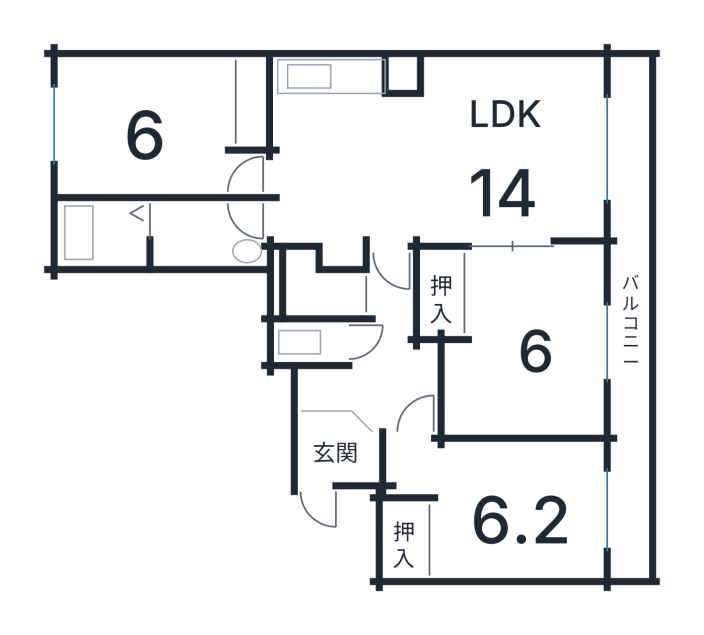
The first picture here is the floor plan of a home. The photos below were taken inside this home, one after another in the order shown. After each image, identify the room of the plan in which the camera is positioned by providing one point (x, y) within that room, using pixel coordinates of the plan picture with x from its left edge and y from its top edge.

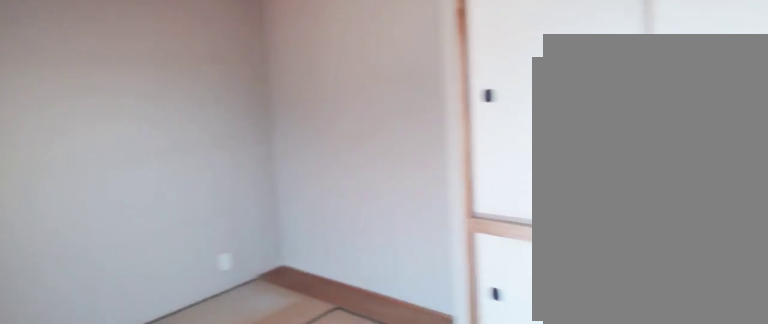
(536, 348)
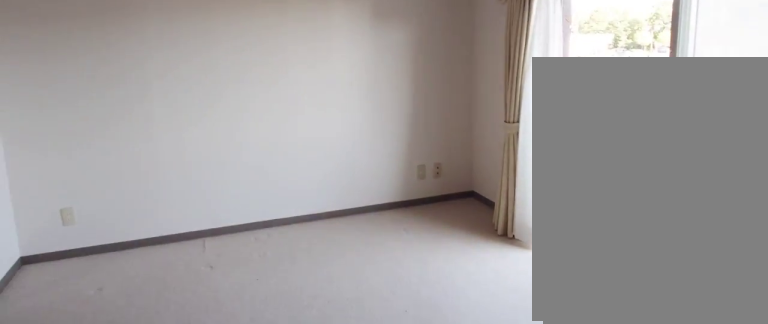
(415, 155)
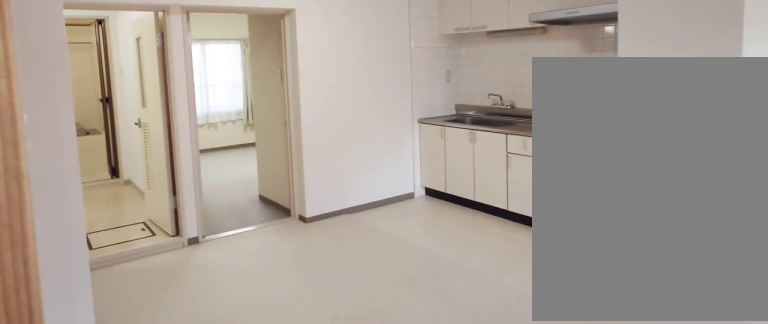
(415, 155)
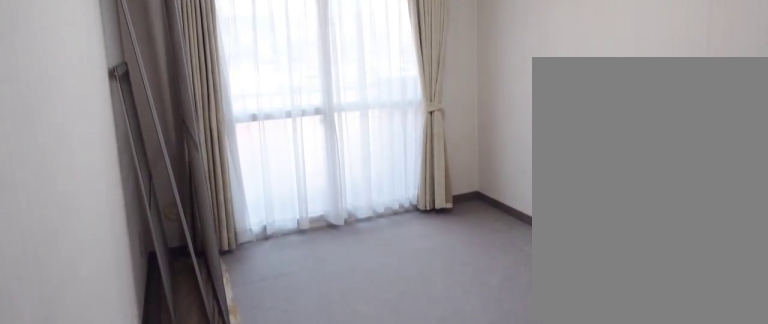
(501, 511)
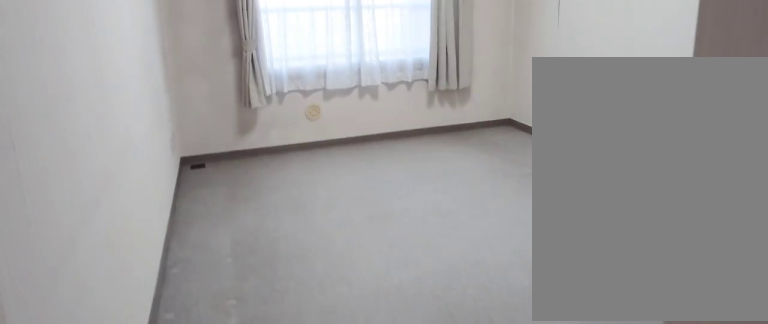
(139, 120)
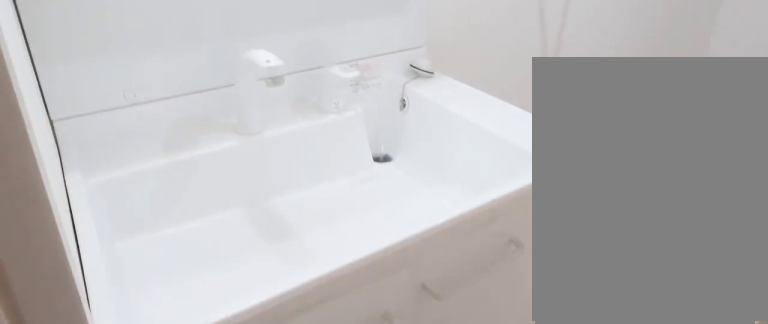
(220, 218)
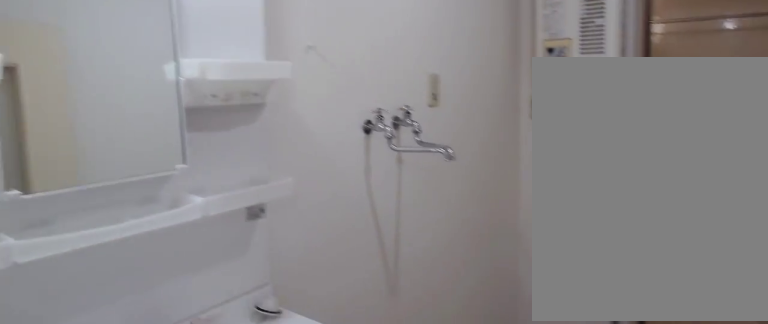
(220, 218)
